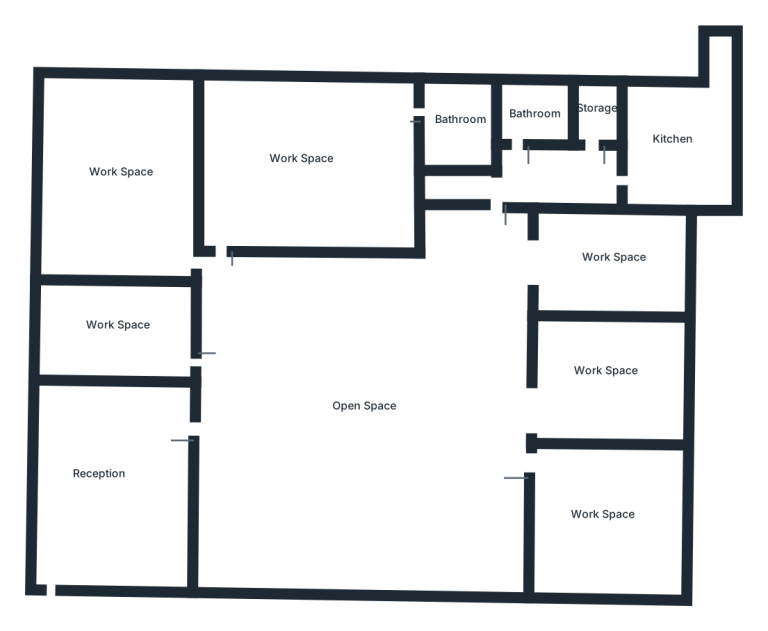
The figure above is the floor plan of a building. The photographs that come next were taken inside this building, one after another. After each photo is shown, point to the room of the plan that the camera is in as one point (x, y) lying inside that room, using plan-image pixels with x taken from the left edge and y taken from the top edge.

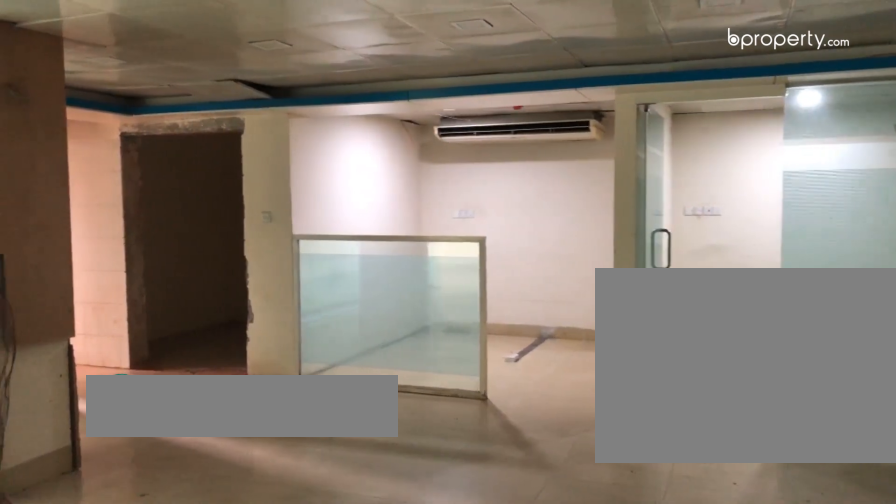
(354, 411)
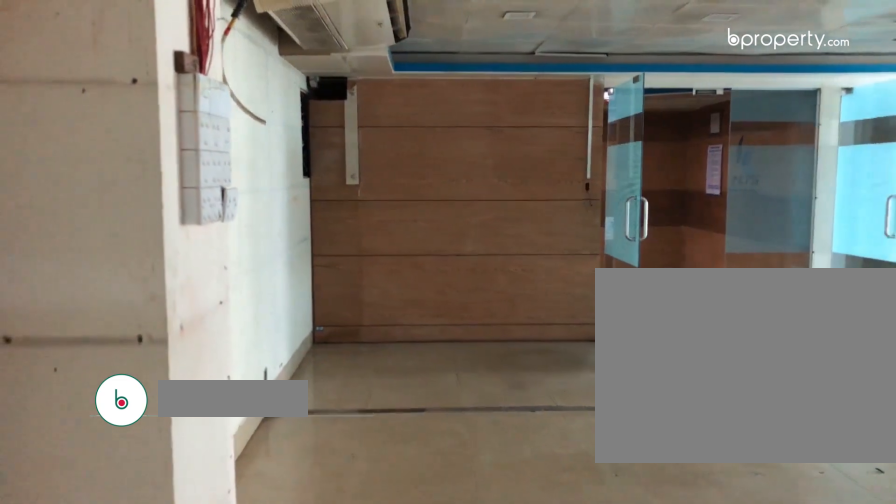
(355, 411)
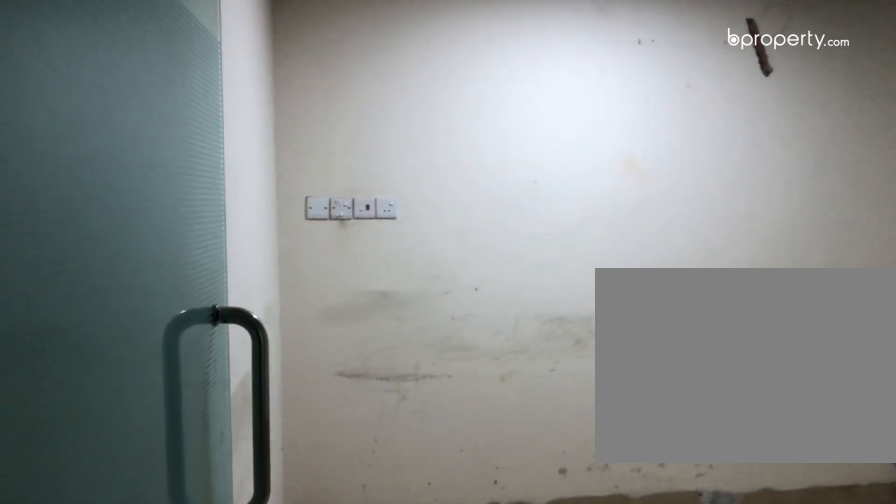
(601, 518)
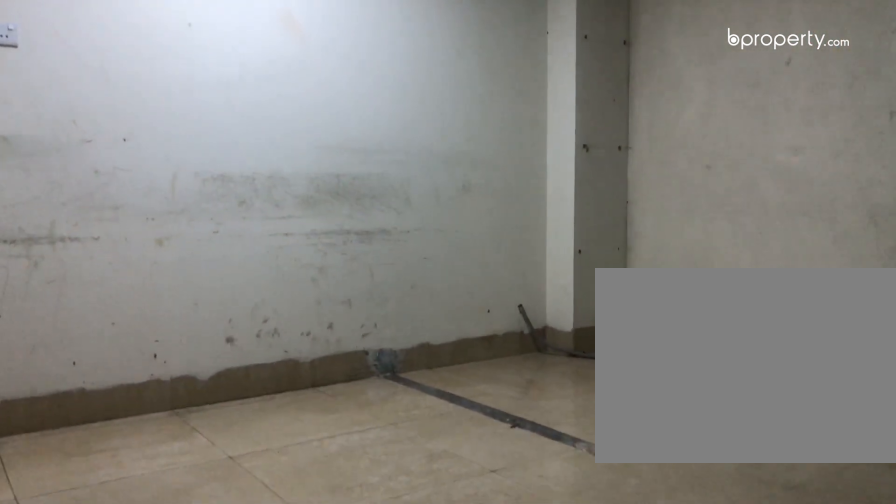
(601, 518)
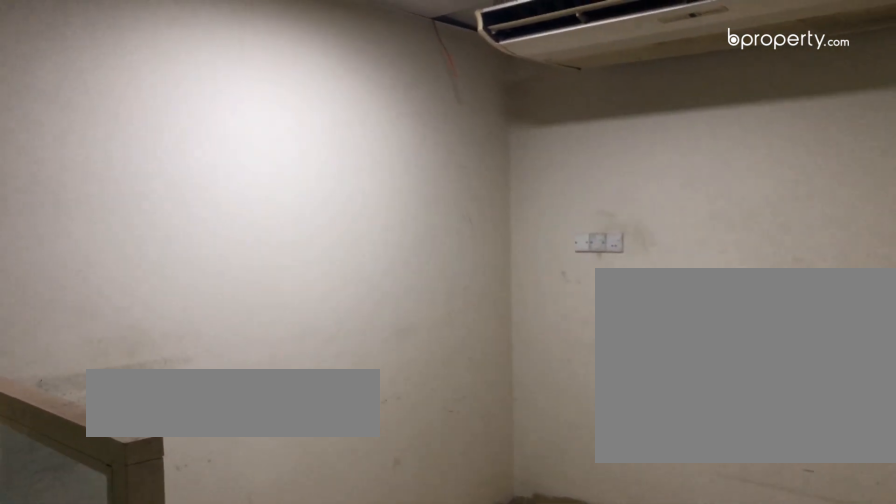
(605, 375)
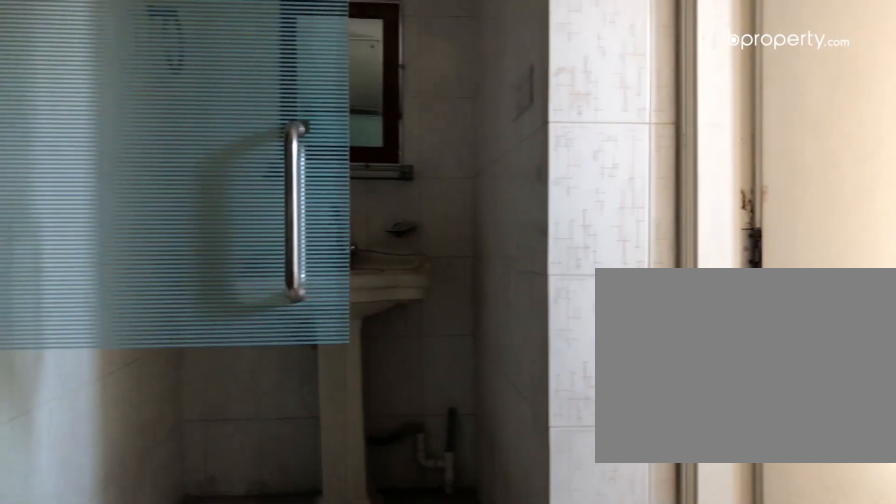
(568, 182)
